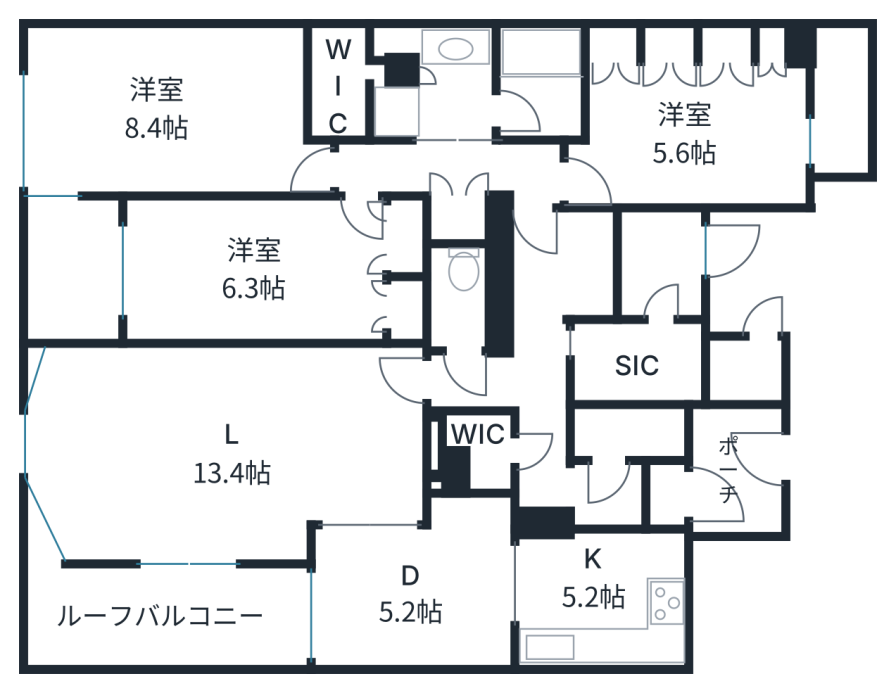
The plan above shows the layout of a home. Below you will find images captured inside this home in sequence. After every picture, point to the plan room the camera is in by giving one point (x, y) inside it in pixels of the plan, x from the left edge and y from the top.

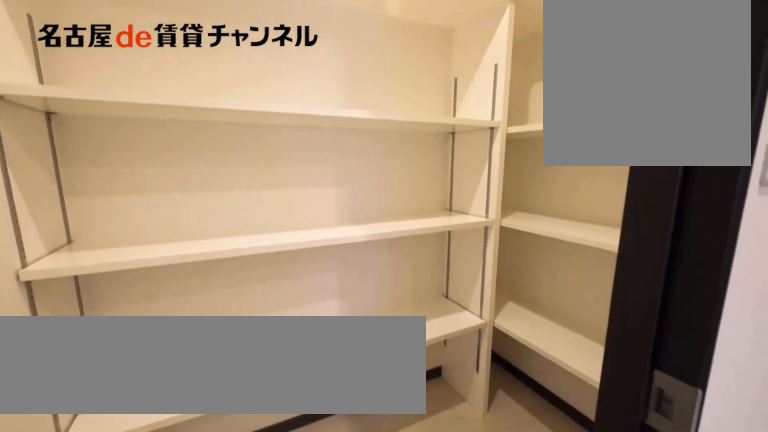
(628, 434)
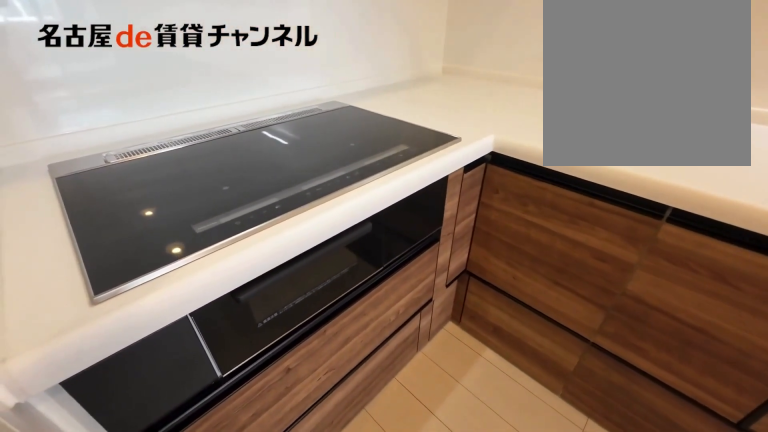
(602, 598)
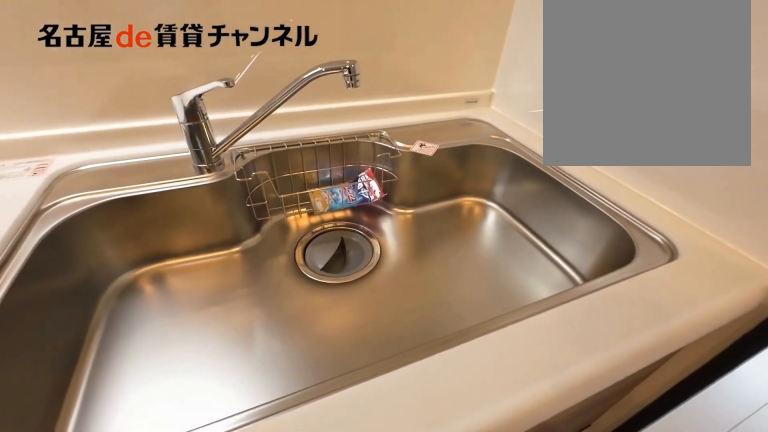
(602, 598)
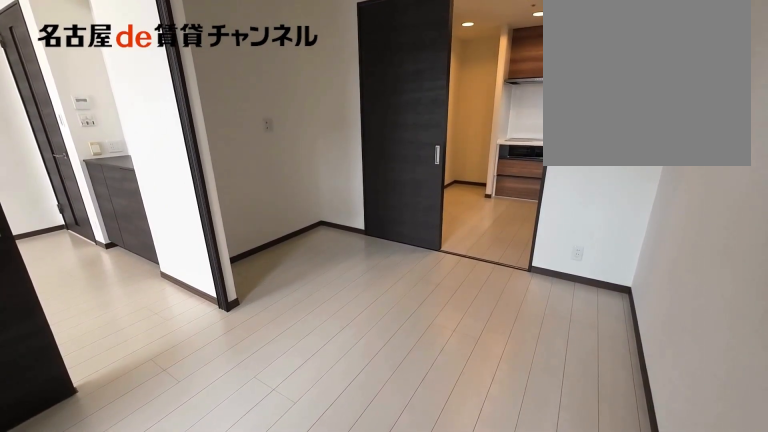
(417, 589)
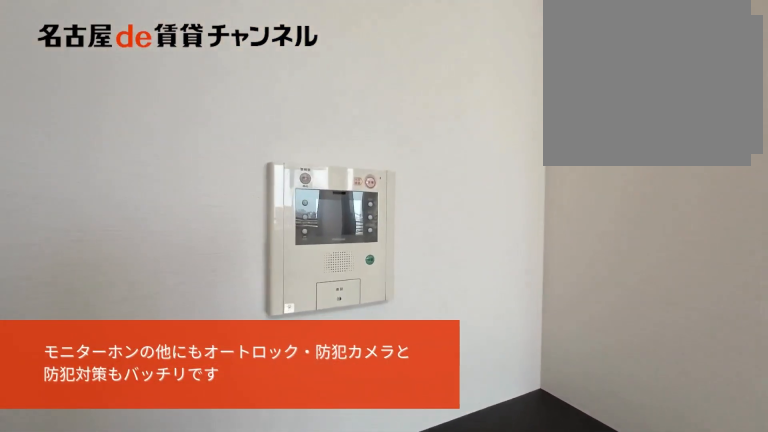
(224, 447)
